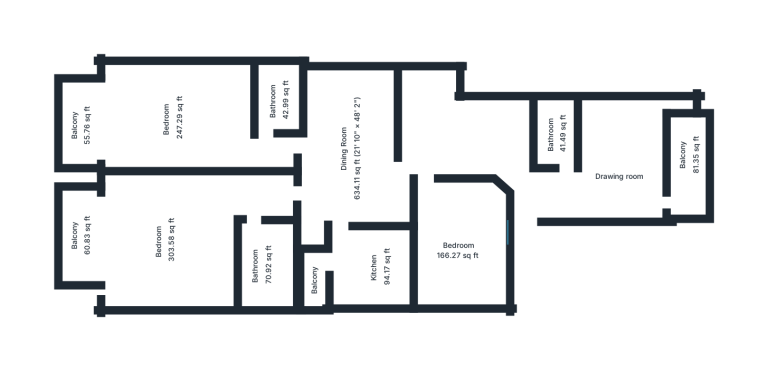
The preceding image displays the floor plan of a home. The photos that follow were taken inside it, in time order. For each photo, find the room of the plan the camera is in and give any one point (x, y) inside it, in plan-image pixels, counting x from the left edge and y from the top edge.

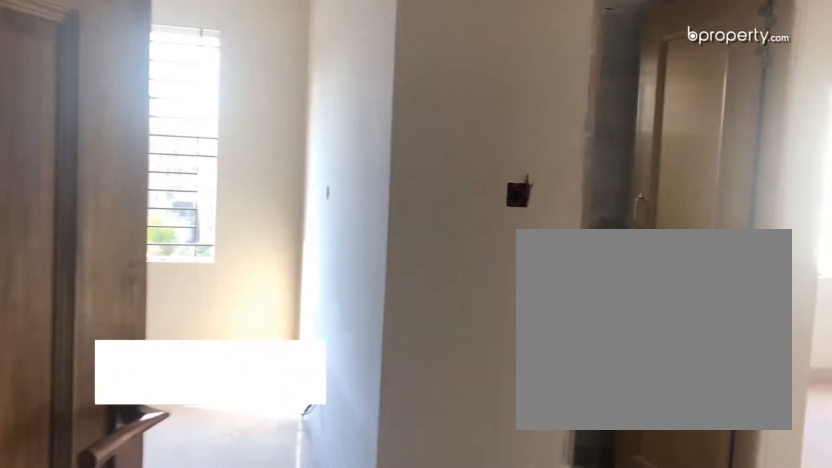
(604, 206)
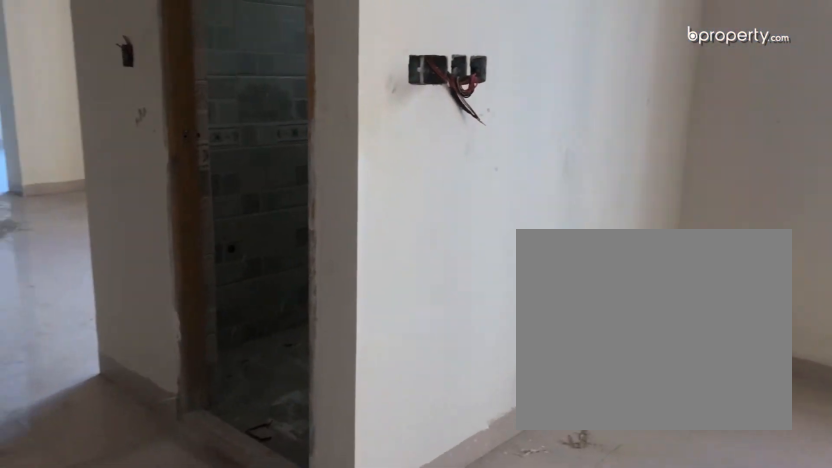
(604, 206)
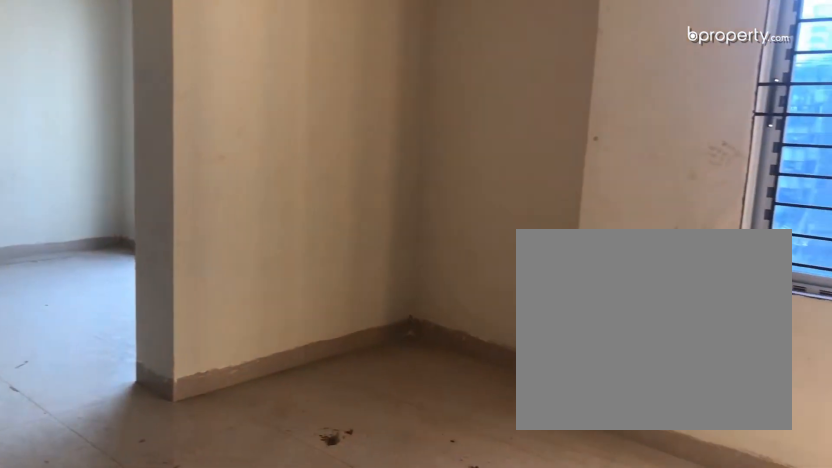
(347, 149)
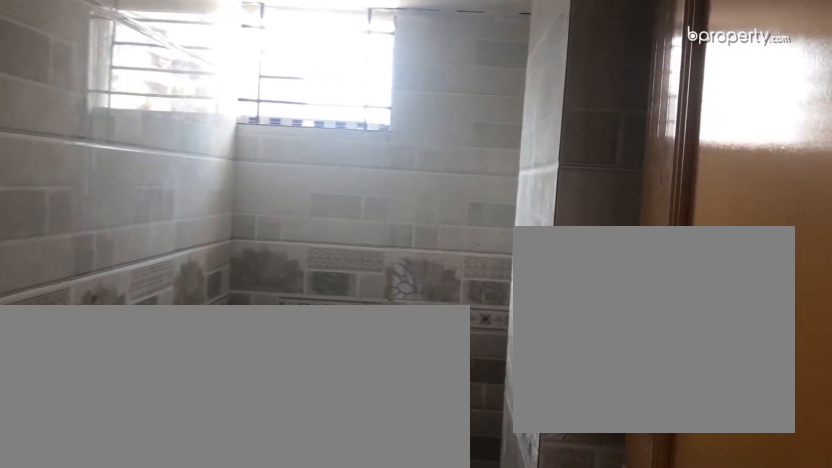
(558, 133)
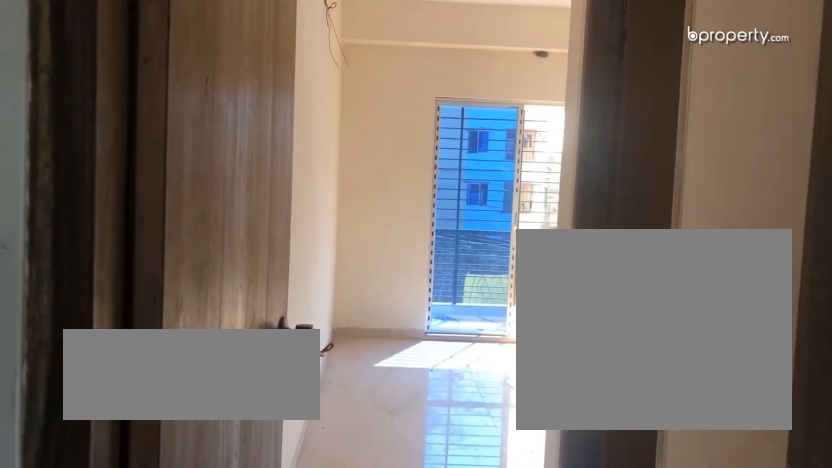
(170, 123)
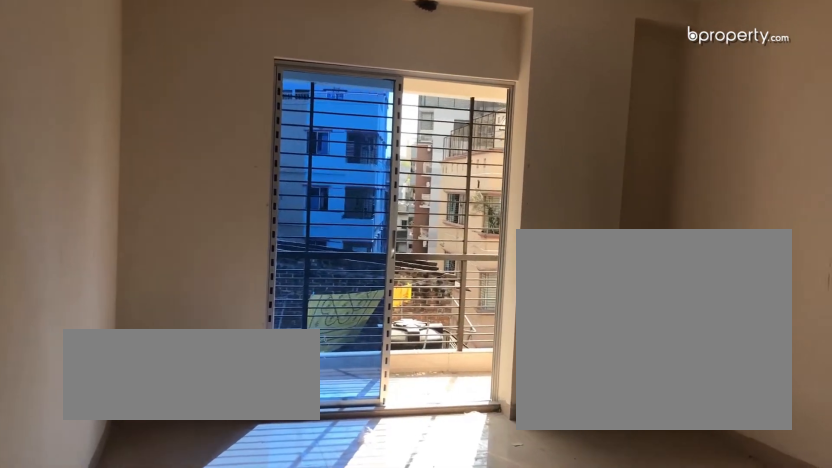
(170, 123)
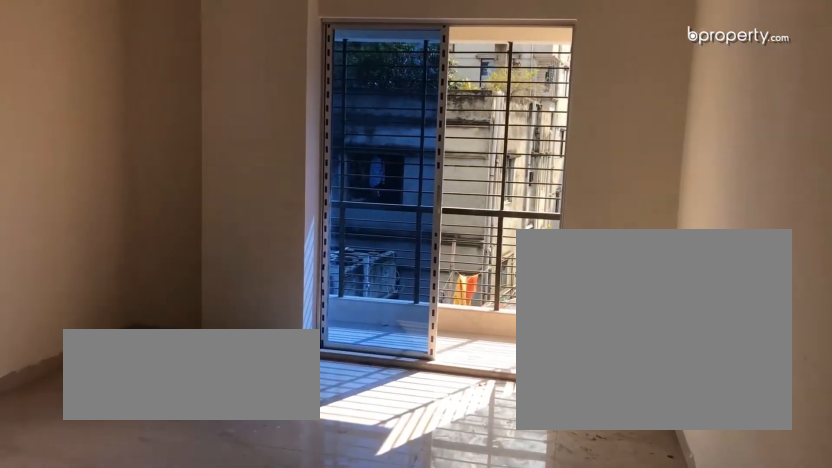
(170, 237)
